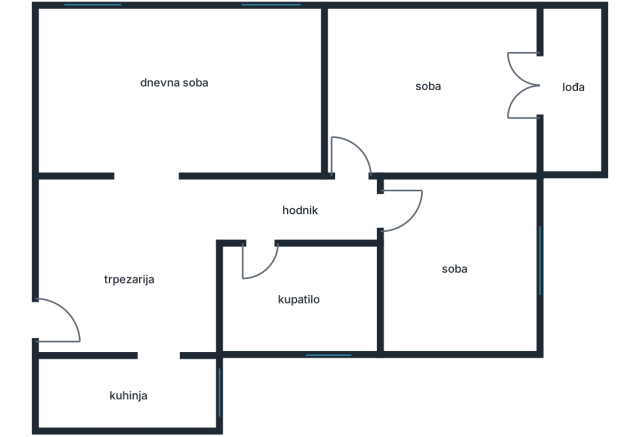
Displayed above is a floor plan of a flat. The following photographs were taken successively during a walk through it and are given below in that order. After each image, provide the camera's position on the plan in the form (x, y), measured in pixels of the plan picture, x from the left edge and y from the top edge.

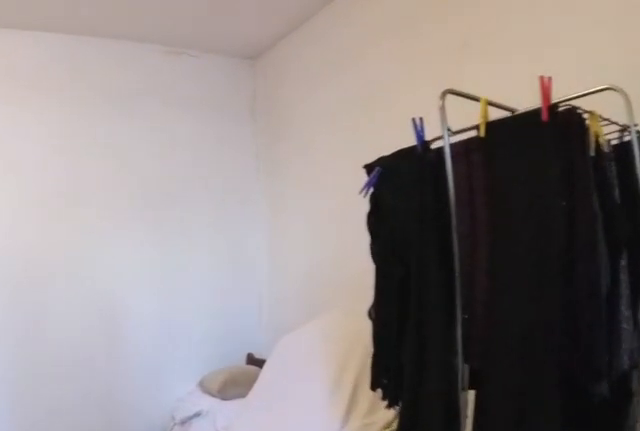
(509, 89)
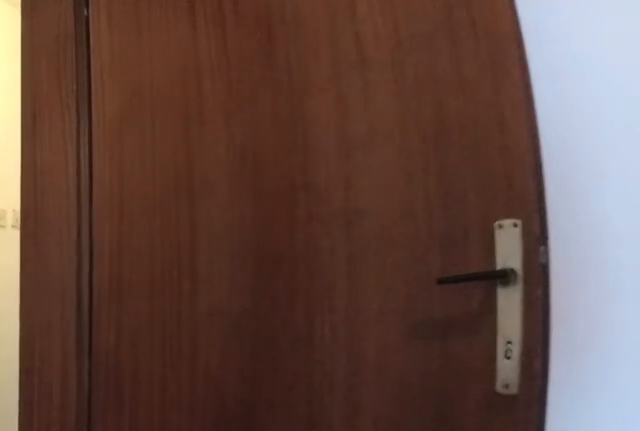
(390, 122)
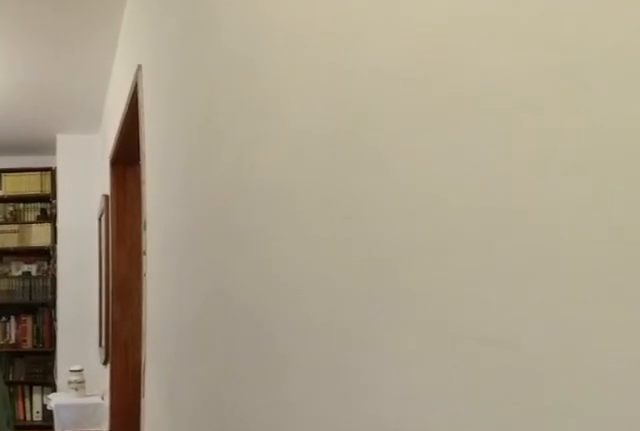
(332, 207)
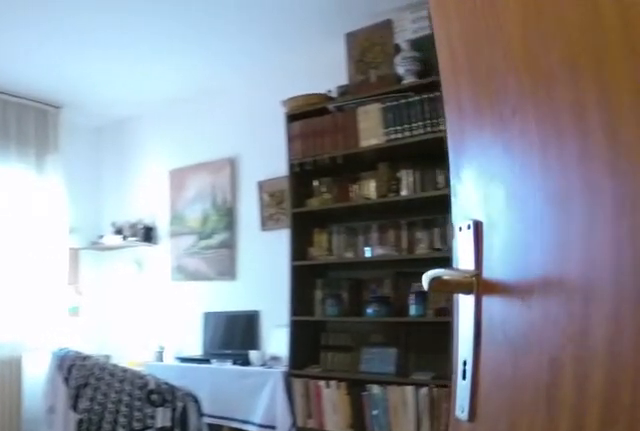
(173, 173)
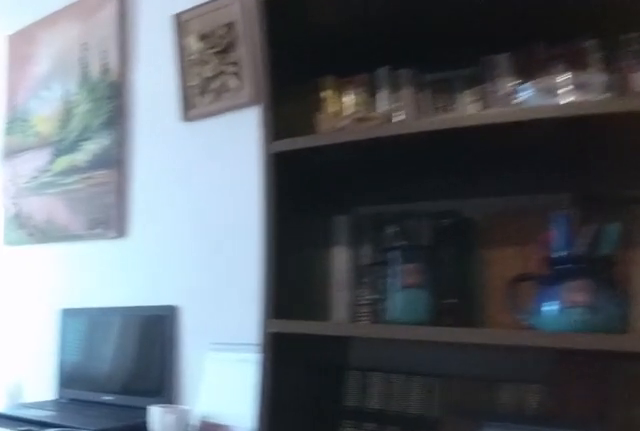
(257, 155)
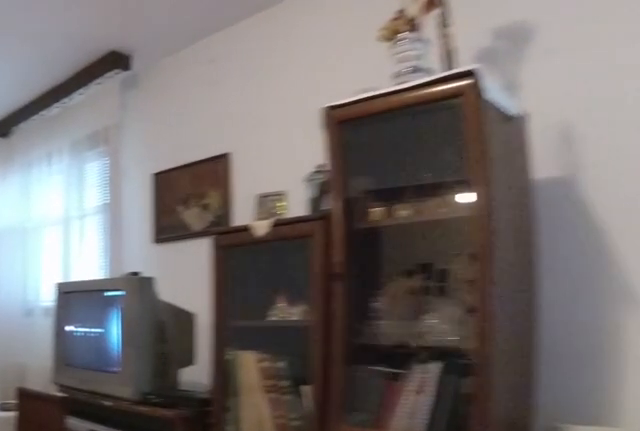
(267, 134)
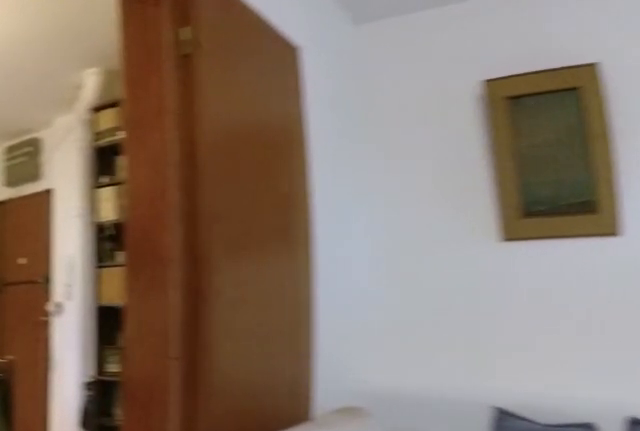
(192, 131)
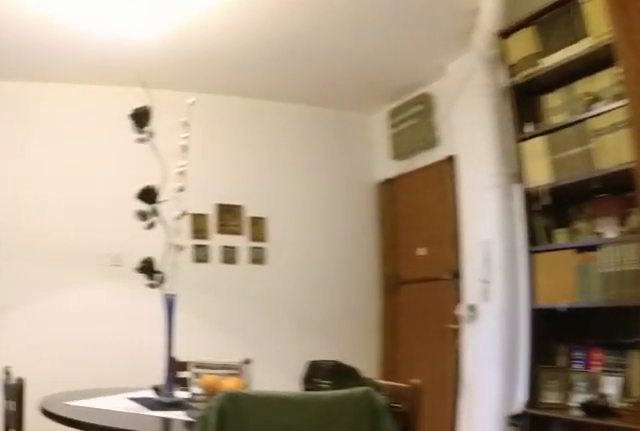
(162, 144)
